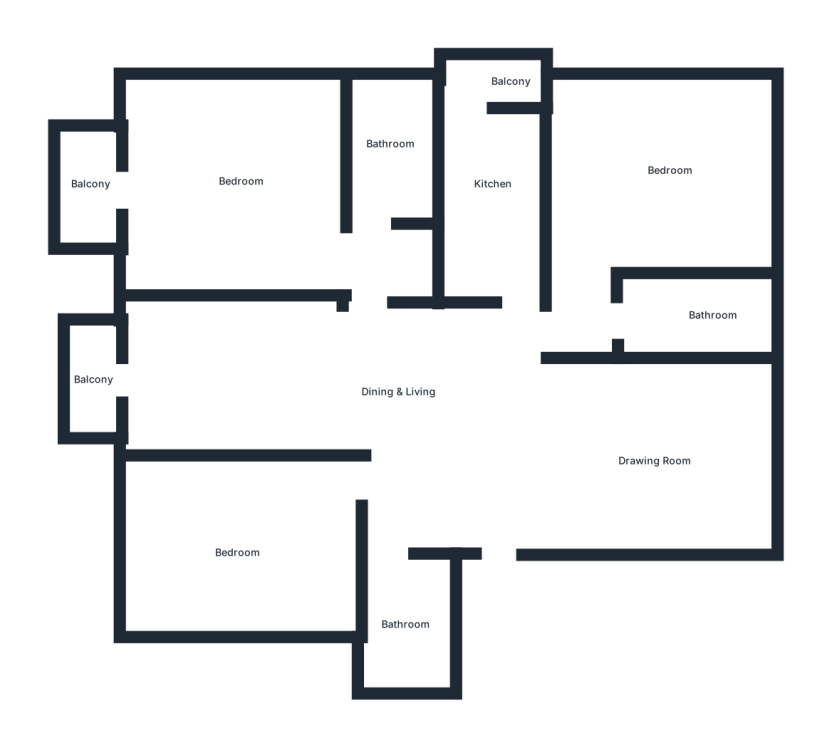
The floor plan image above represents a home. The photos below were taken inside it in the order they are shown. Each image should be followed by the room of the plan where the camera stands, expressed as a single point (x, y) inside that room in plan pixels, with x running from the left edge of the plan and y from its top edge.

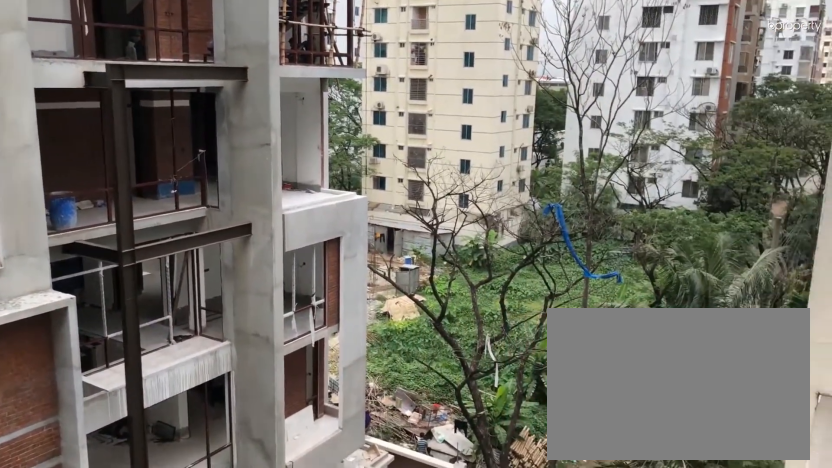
(90, 380)
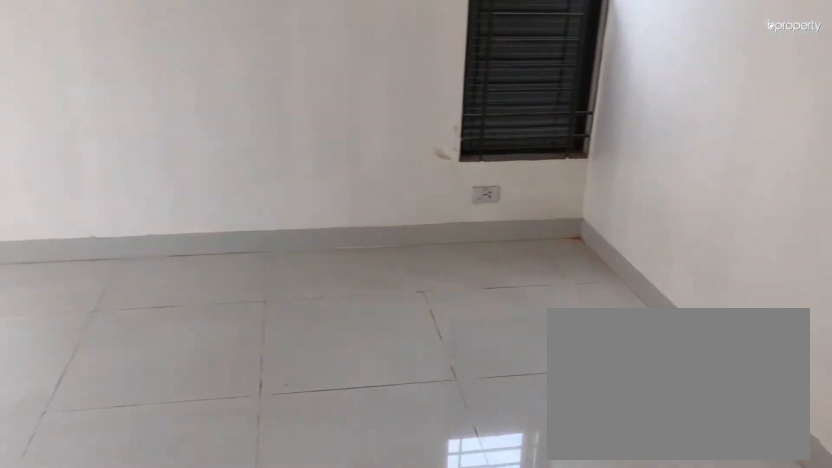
(235, 184)
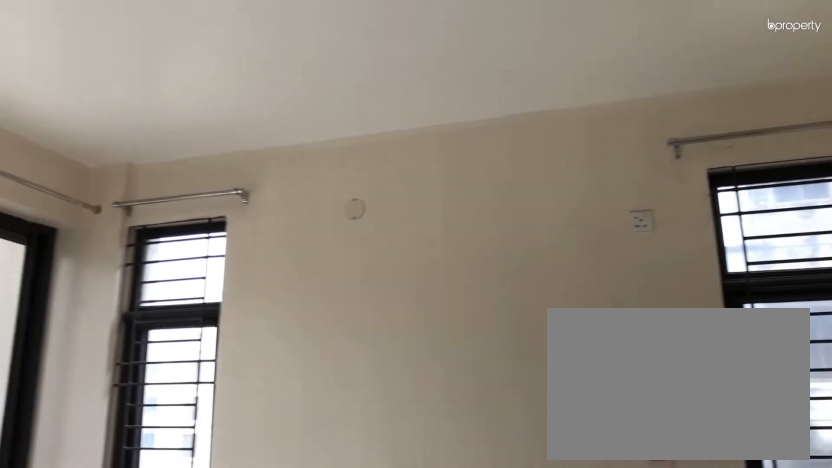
(235, 184)
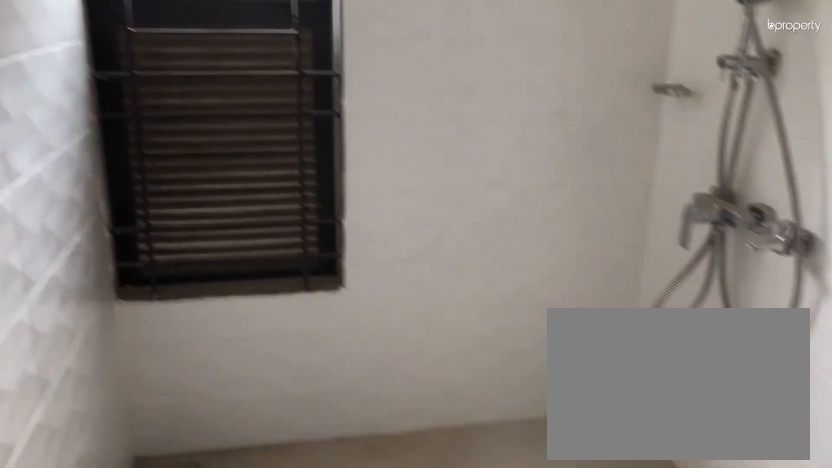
(389, 150)
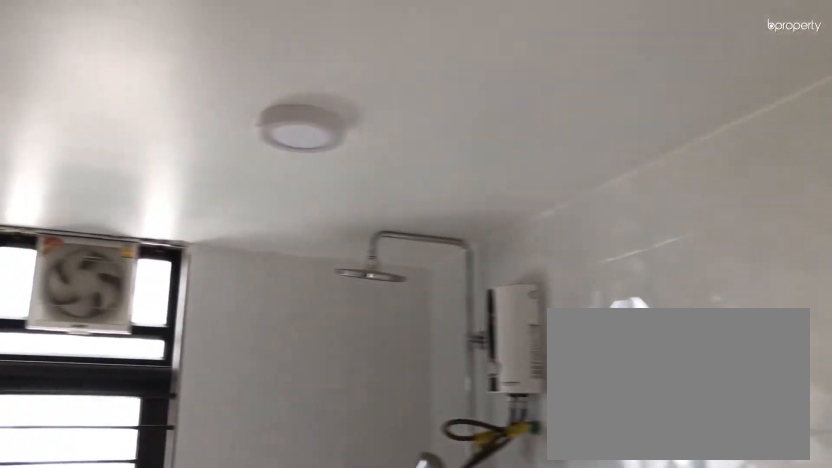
(389, 149)
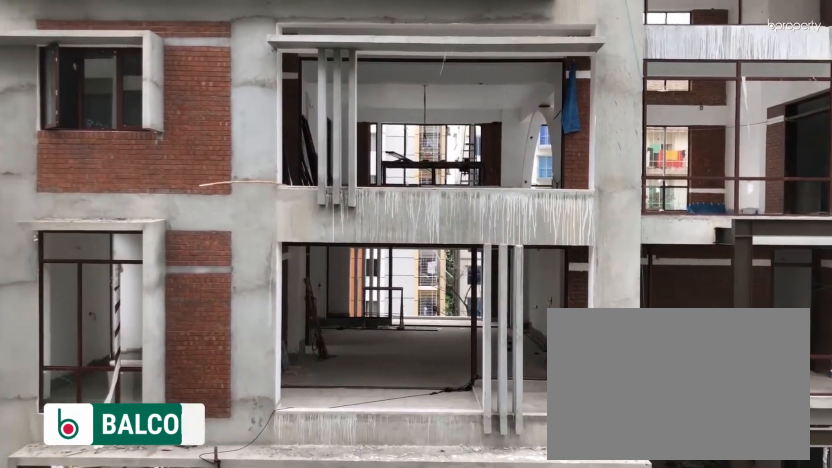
(85, 189)
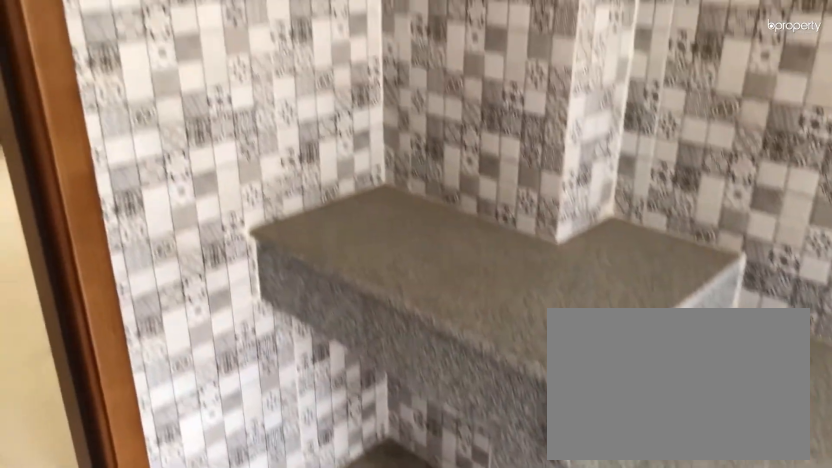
(490, 197)
